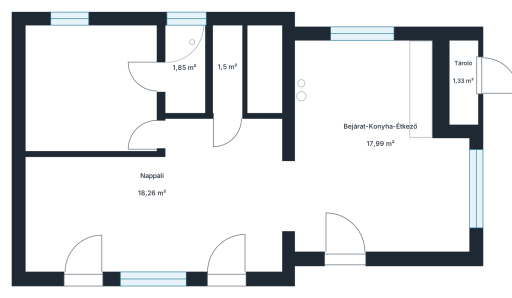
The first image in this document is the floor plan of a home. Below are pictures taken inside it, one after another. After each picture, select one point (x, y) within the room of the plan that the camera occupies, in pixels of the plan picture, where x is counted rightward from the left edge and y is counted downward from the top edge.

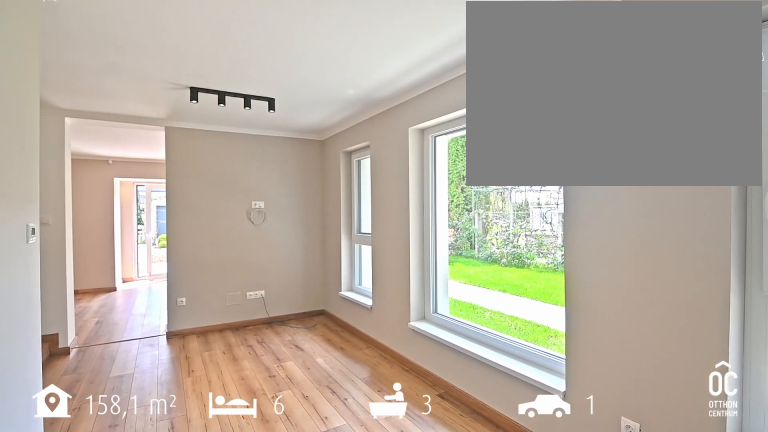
(152, 212)
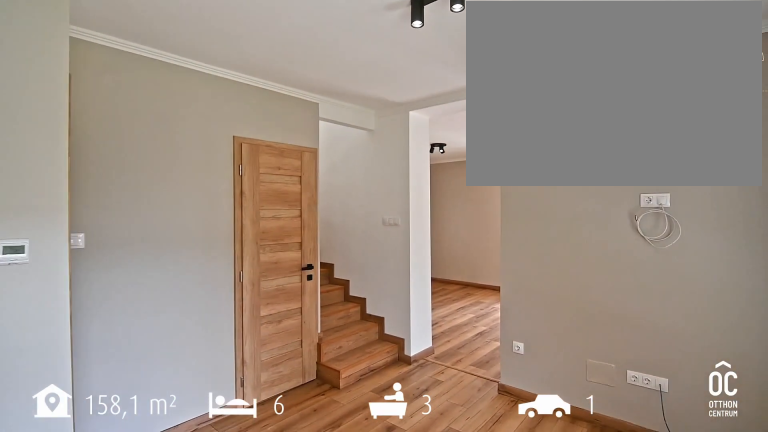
(152, 212)
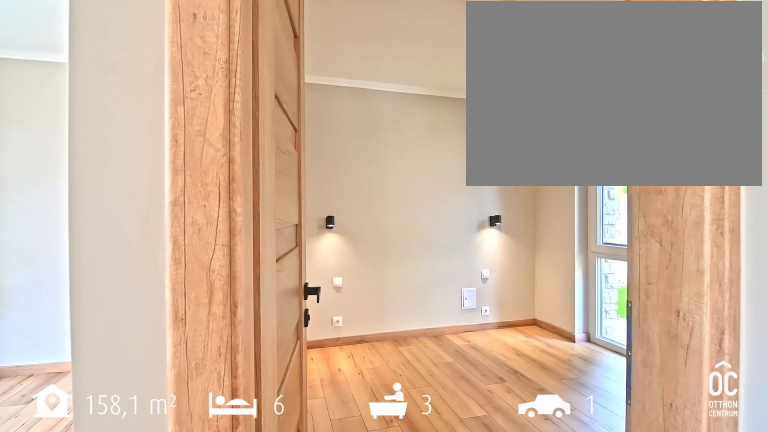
(91, 86)
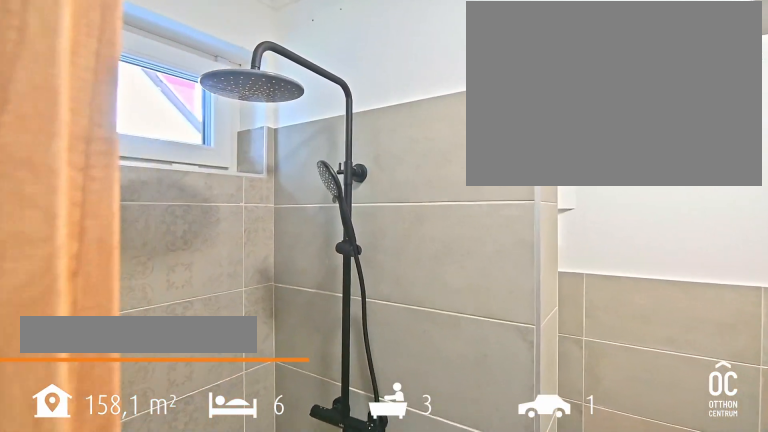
(185, 71)
